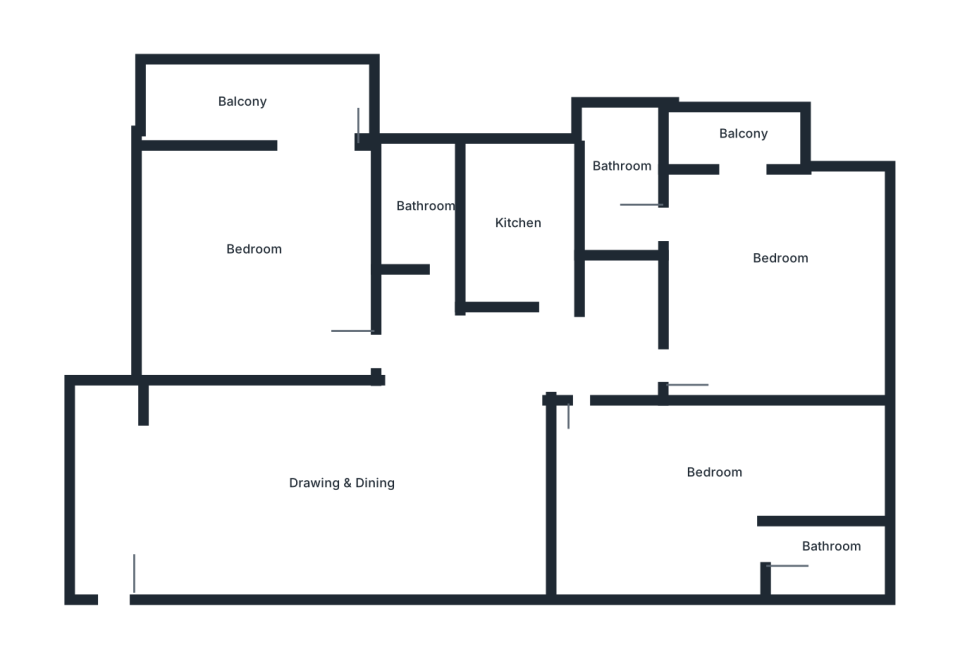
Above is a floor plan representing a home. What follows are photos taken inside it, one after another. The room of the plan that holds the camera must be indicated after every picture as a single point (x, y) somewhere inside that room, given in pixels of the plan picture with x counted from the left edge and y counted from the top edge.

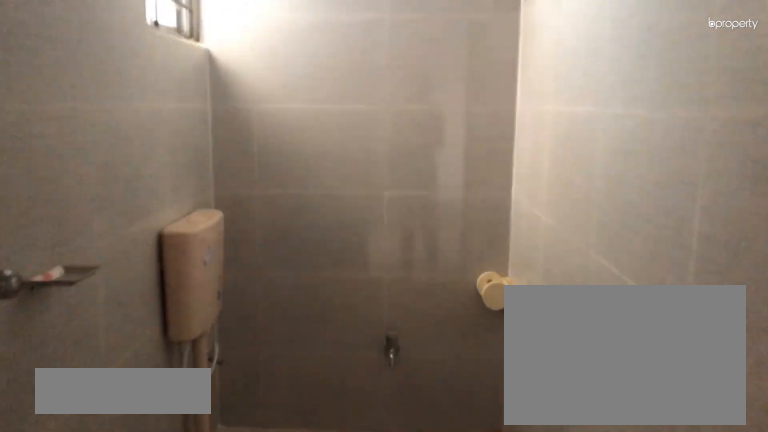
(428, 263)
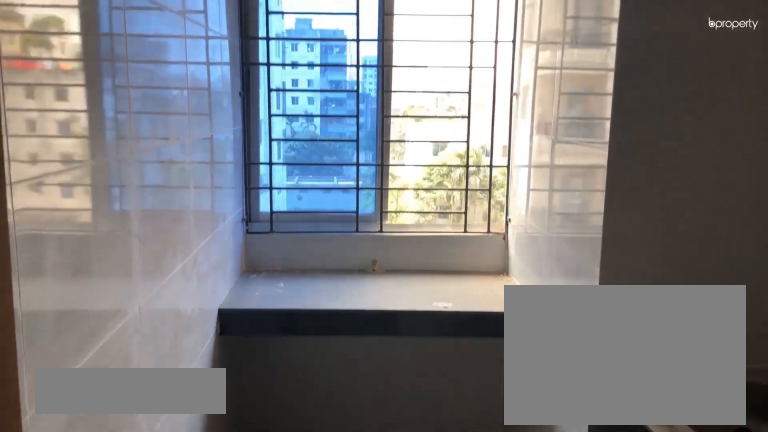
(535, 244)
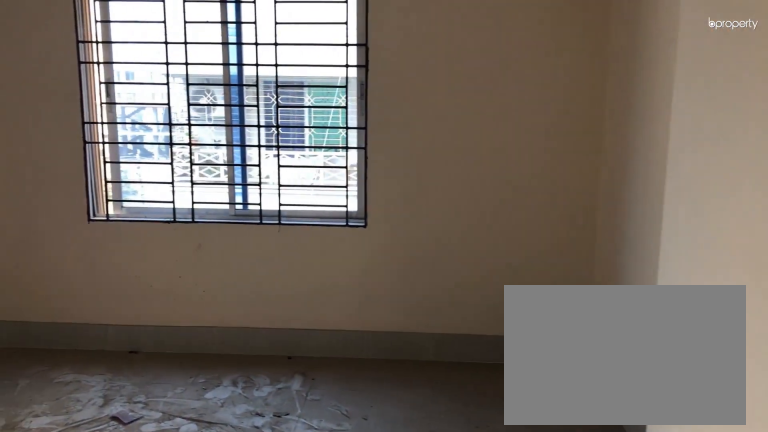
(779, 278)
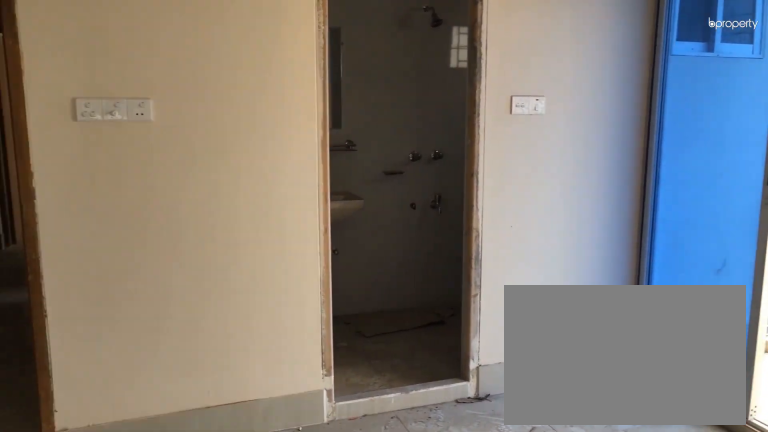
(779, 278)
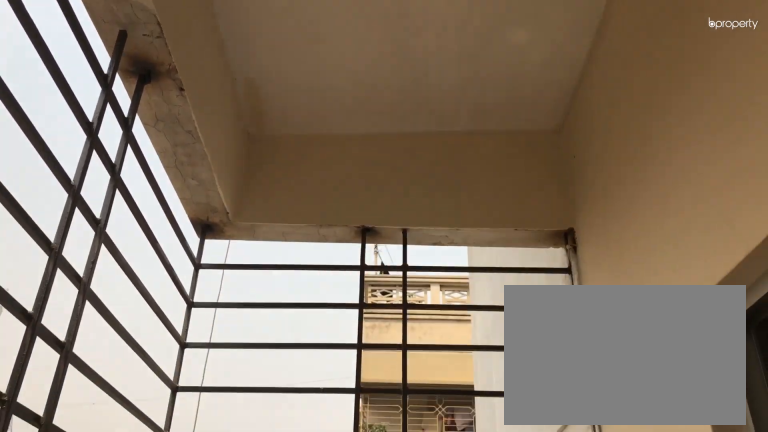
(737, 137)
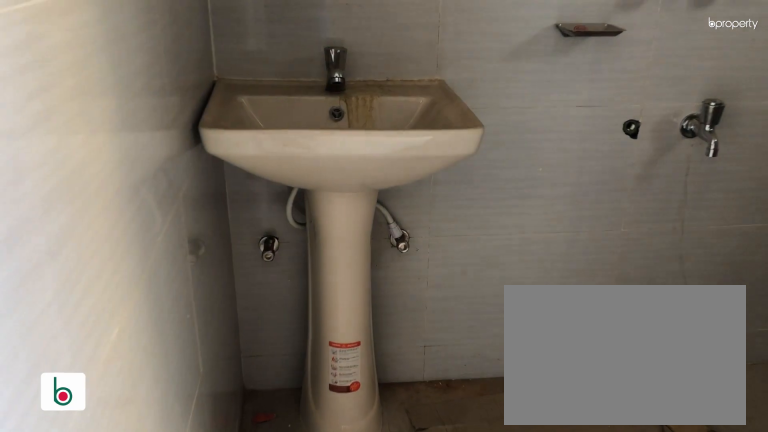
(611, 192)
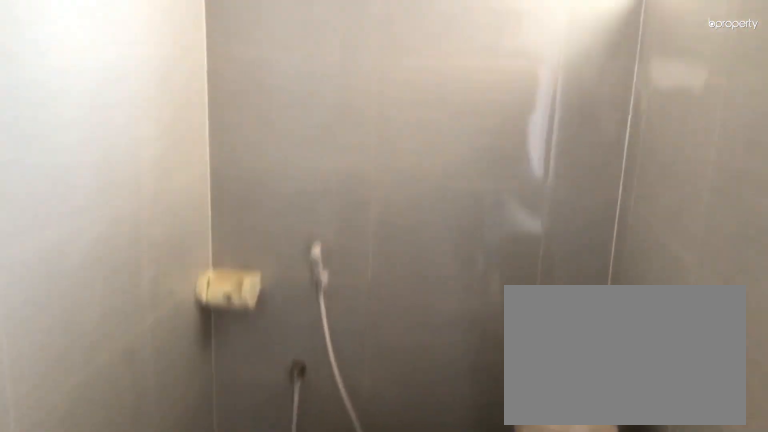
(611, 192)
